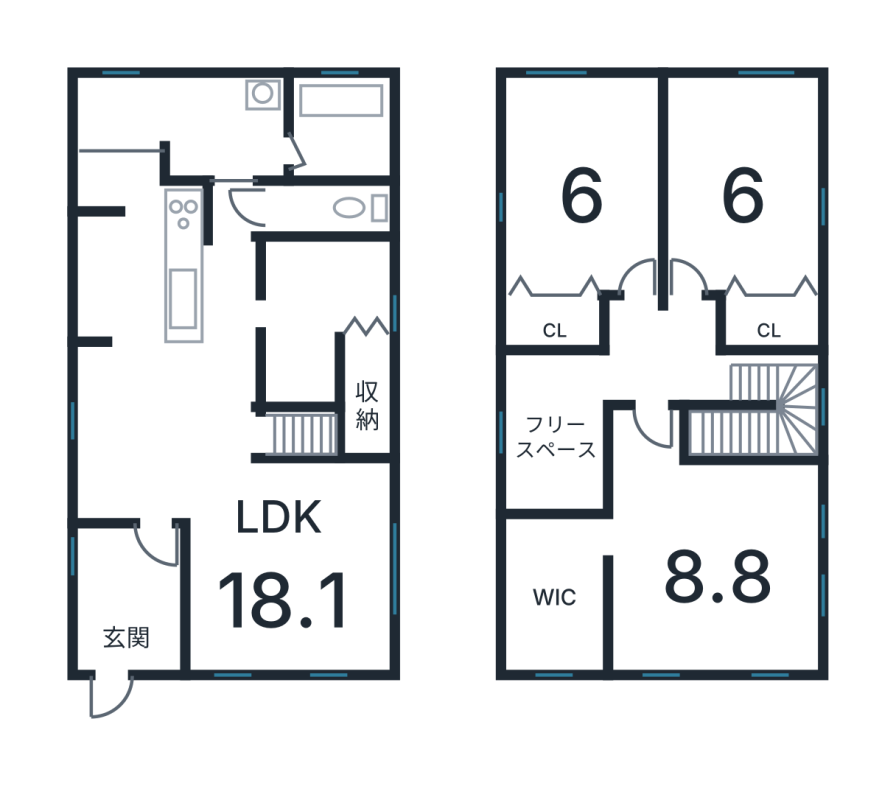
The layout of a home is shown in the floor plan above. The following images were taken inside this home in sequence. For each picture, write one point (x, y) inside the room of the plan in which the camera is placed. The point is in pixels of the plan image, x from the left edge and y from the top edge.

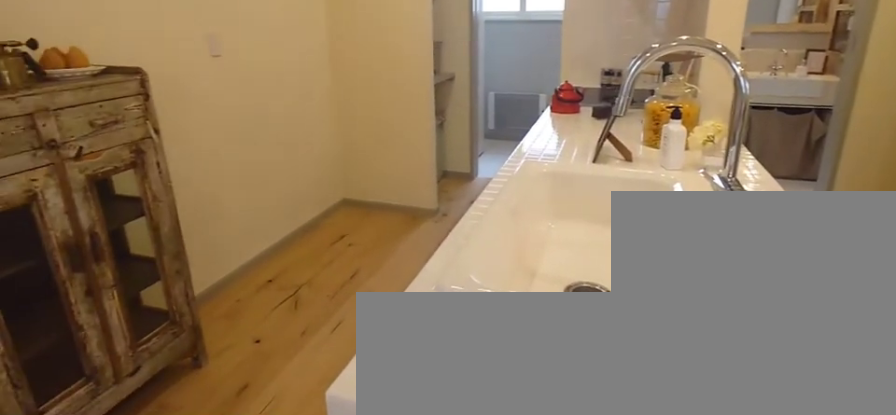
(137, 262)
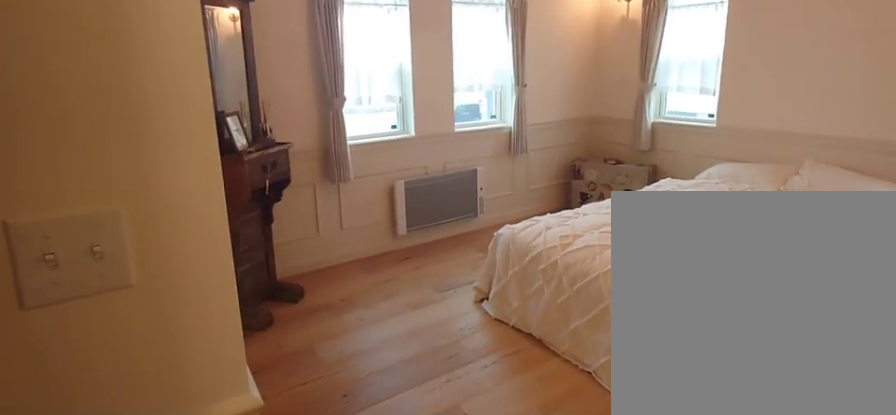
(714, 552)
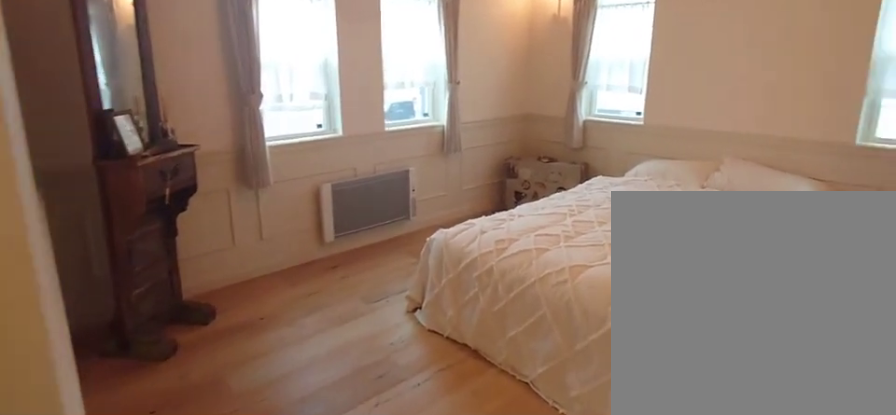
(714, 552)
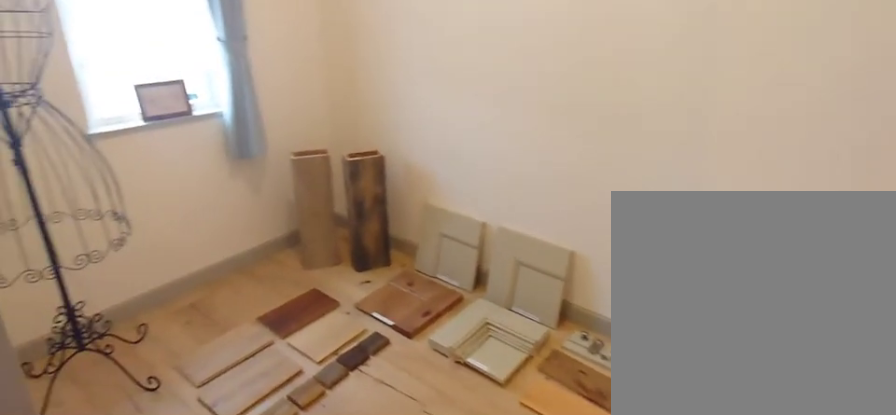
(561, 598)
